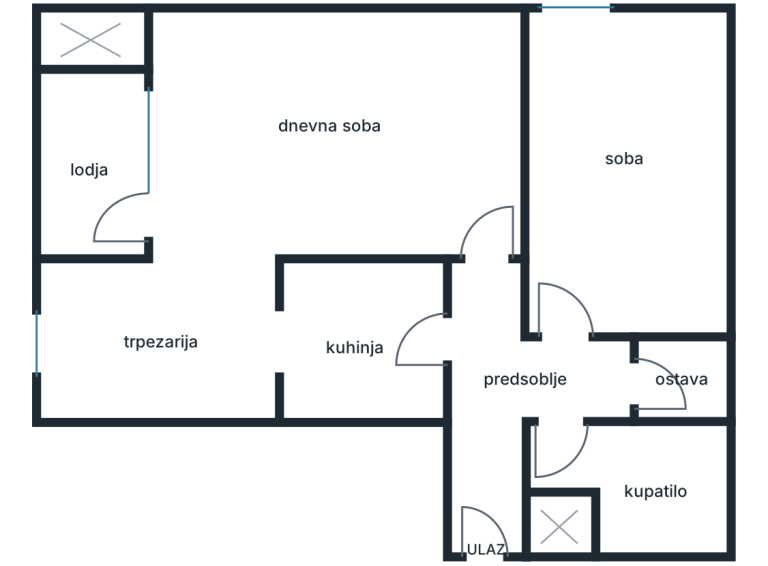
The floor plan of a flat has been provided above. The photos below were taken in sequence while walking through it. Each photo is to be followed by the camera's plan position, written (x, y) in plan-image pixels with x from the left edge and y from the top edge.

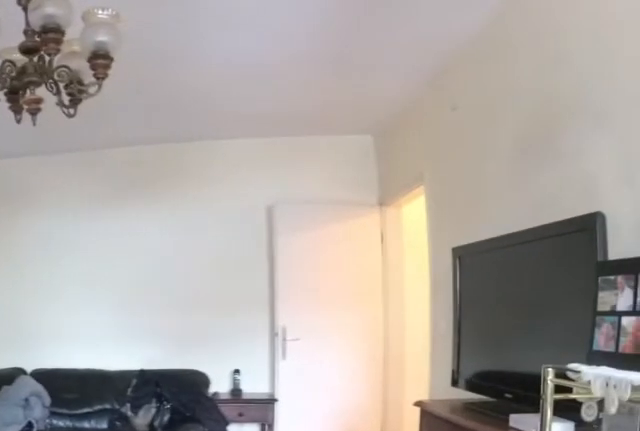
(163, 185)
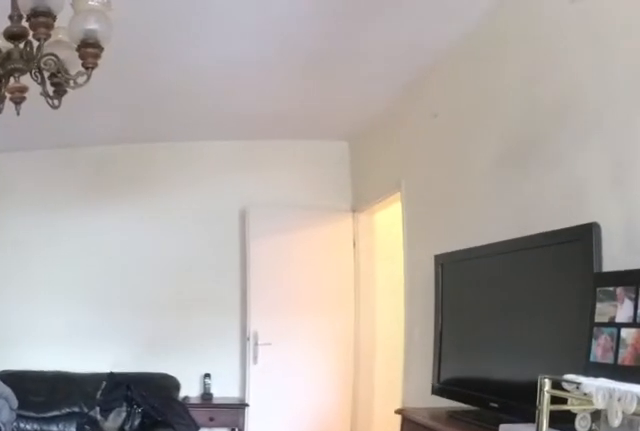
(160, 183)
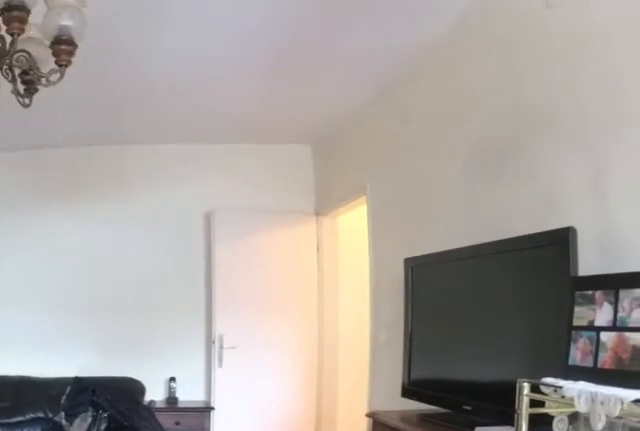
(158, 180)
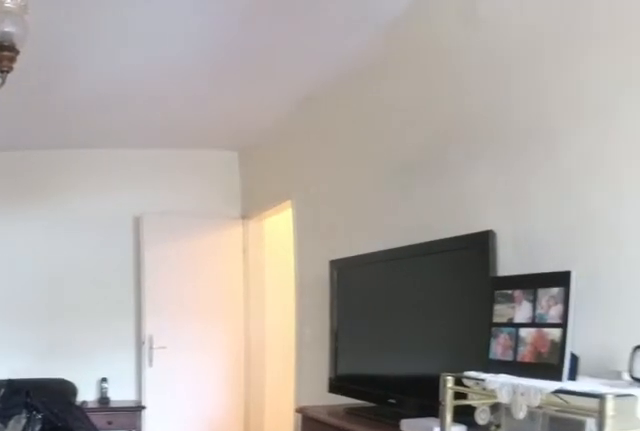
(156, 178)
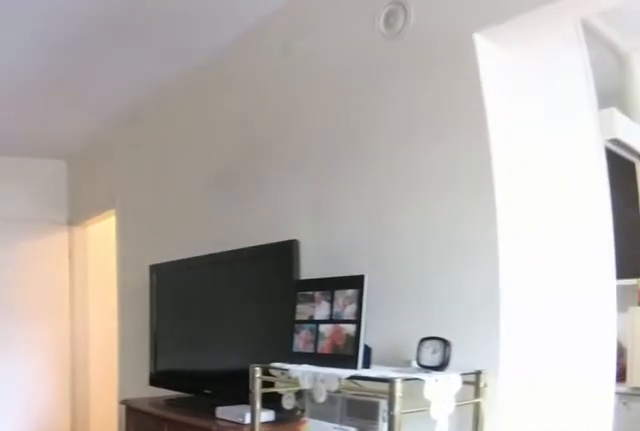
(154, 171)
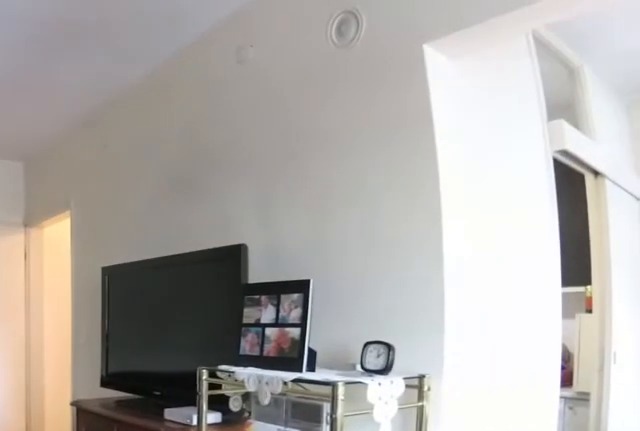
(154, 167)
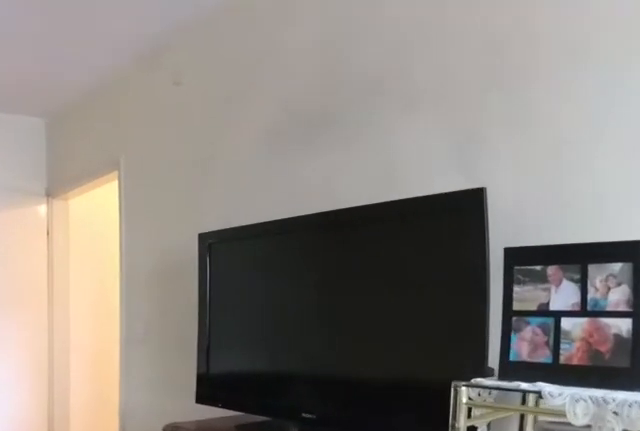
(241, 174)
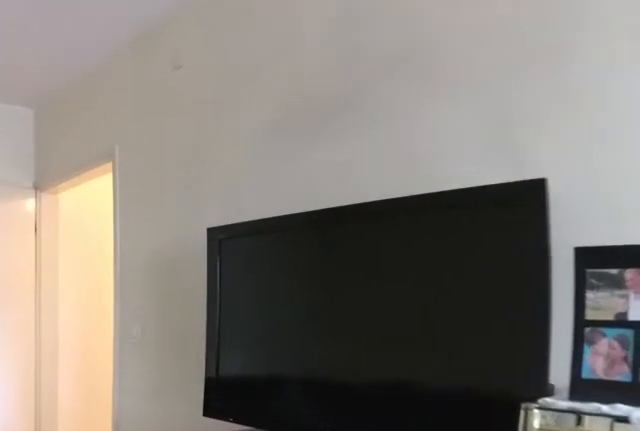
(259, 176)
